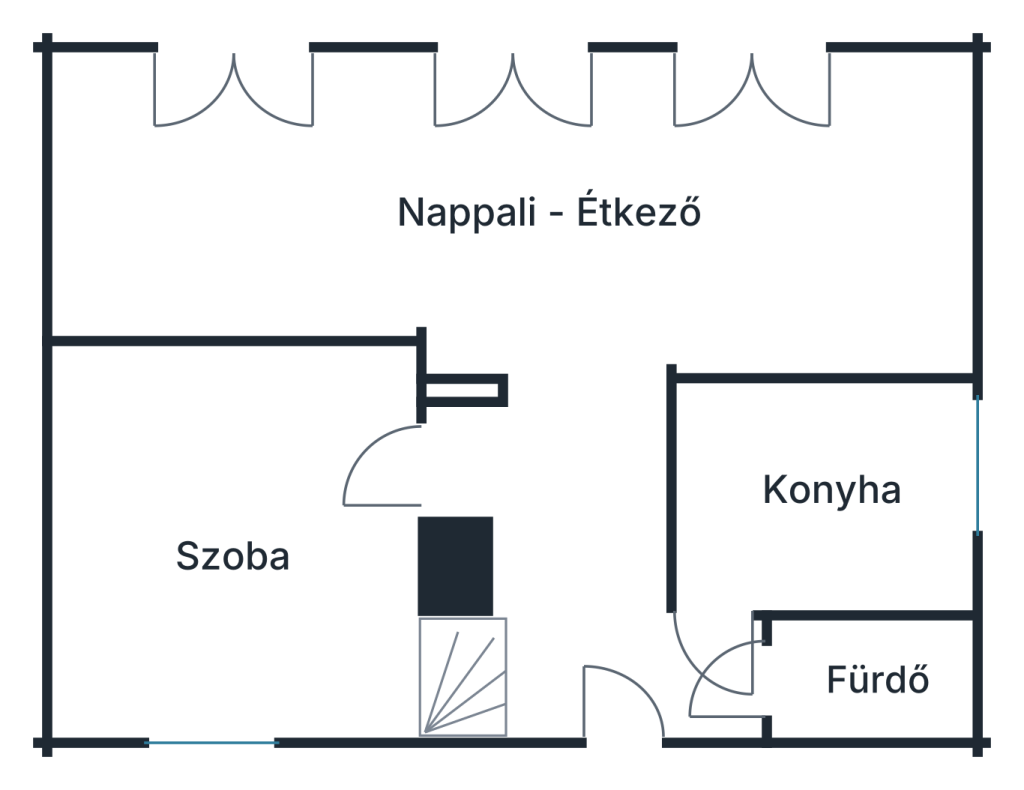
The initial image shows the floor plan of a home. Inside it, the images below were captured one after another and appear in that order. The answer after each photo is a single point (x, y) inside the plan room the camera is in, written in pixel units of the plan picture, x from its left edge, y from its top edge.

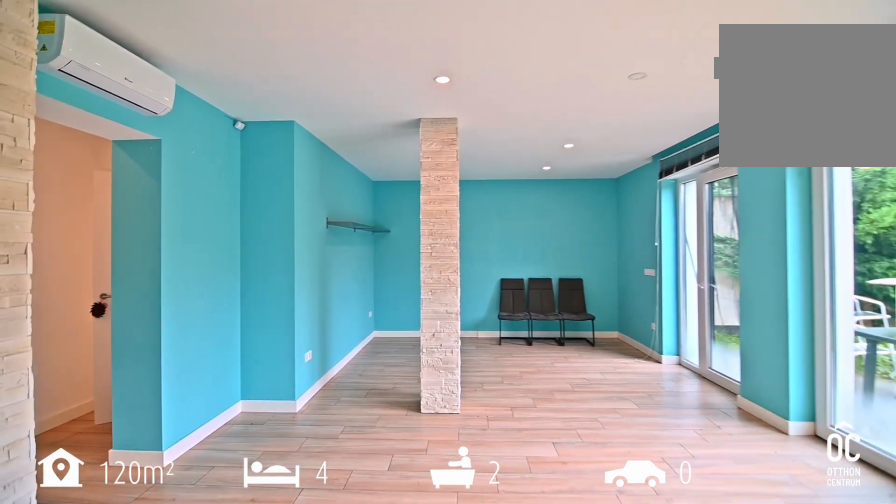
(543, 214)
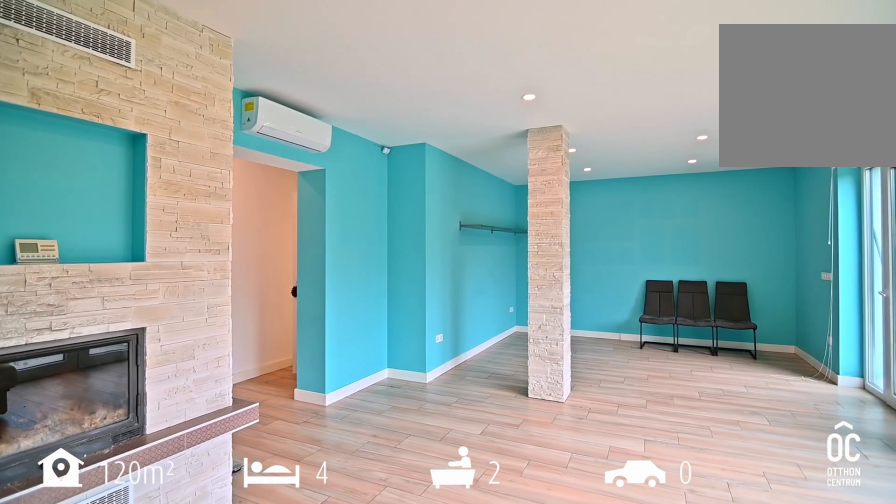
(543, 214)
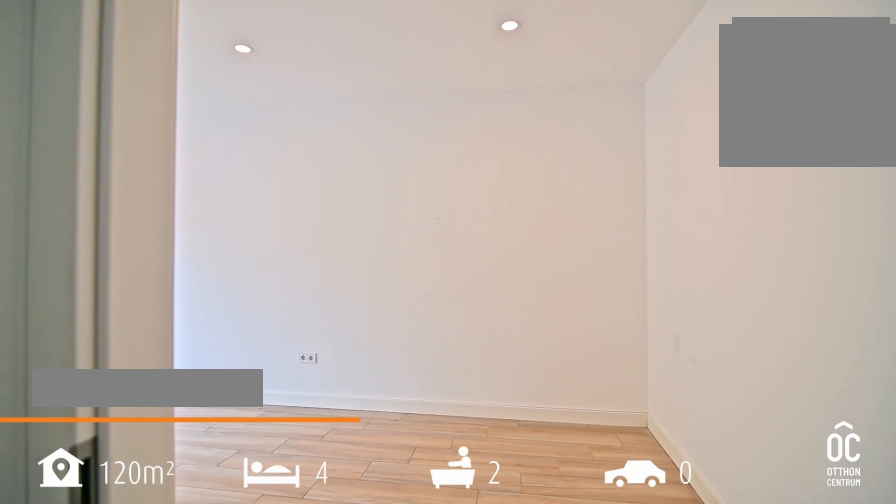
(231, 546)
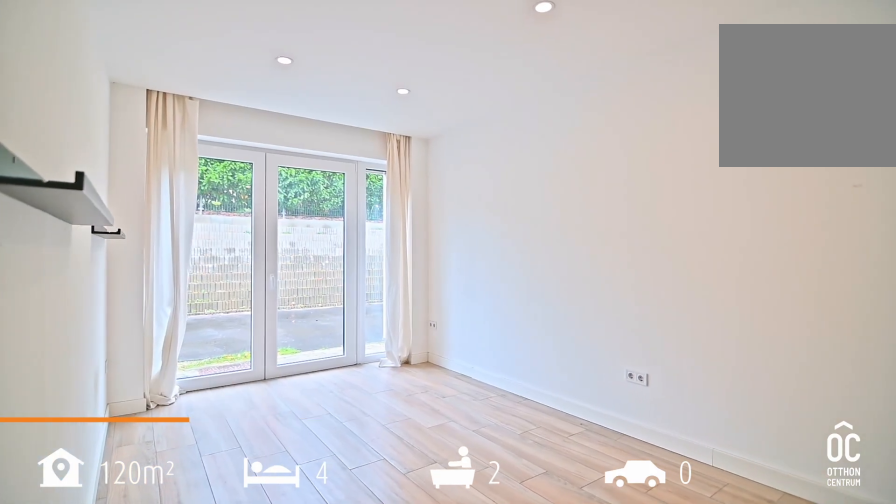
(231, 546)
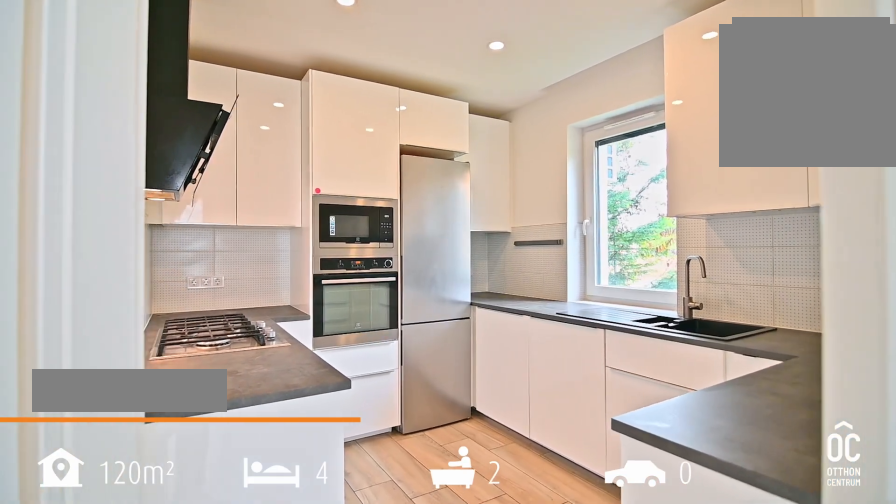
(827, 496)
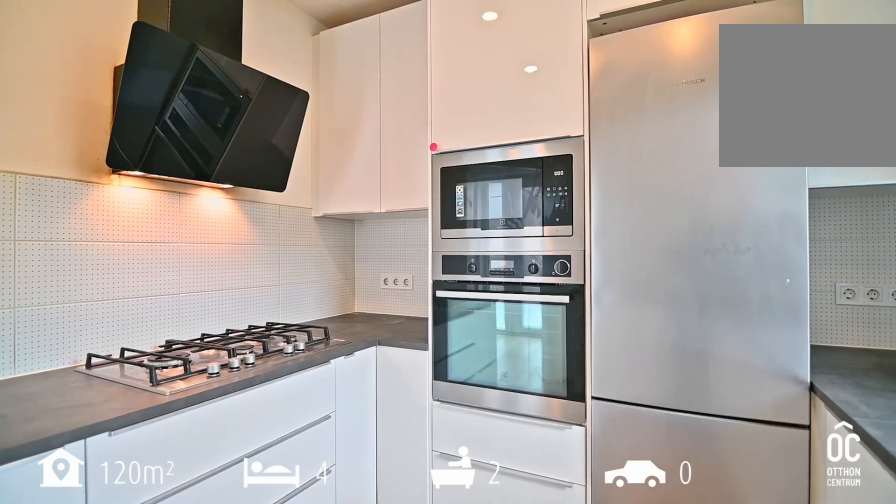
(827, 496)
